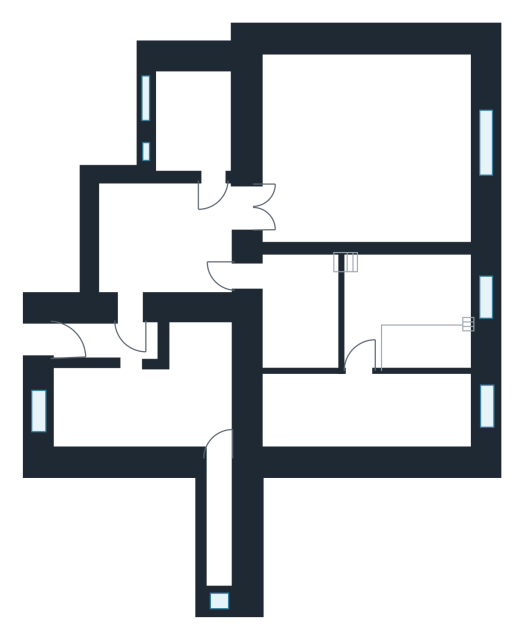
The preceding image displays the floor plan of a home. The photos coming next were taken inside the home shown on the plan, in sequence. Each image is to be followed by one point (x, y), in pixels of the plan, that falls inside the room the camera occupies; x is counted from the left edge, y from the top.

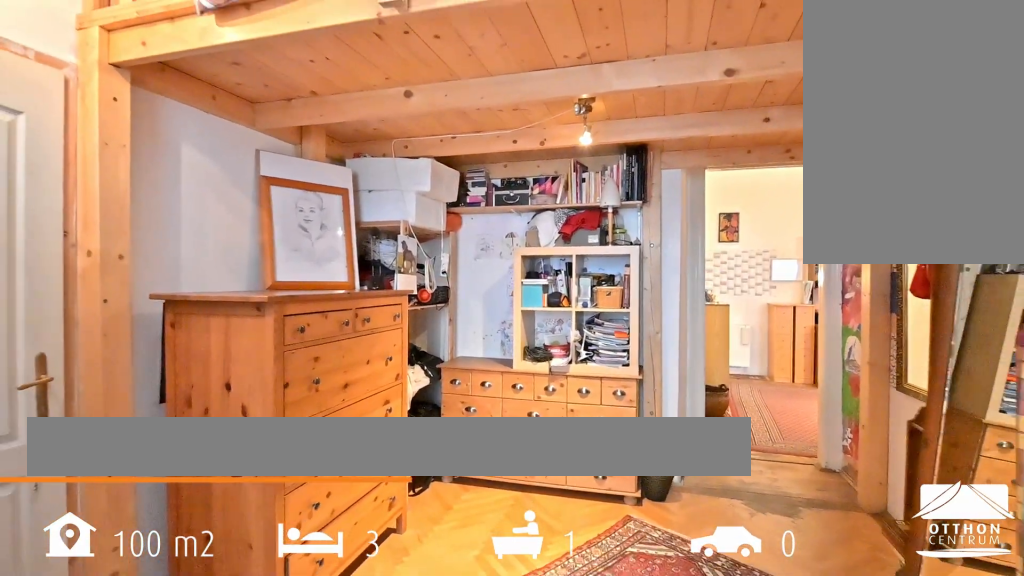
(352, 306)
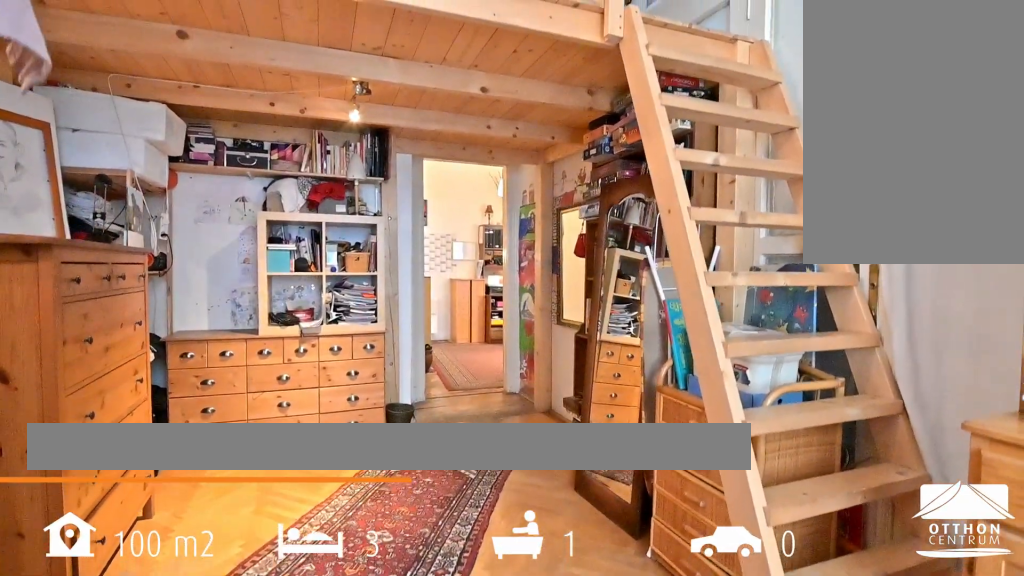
(352, 306)
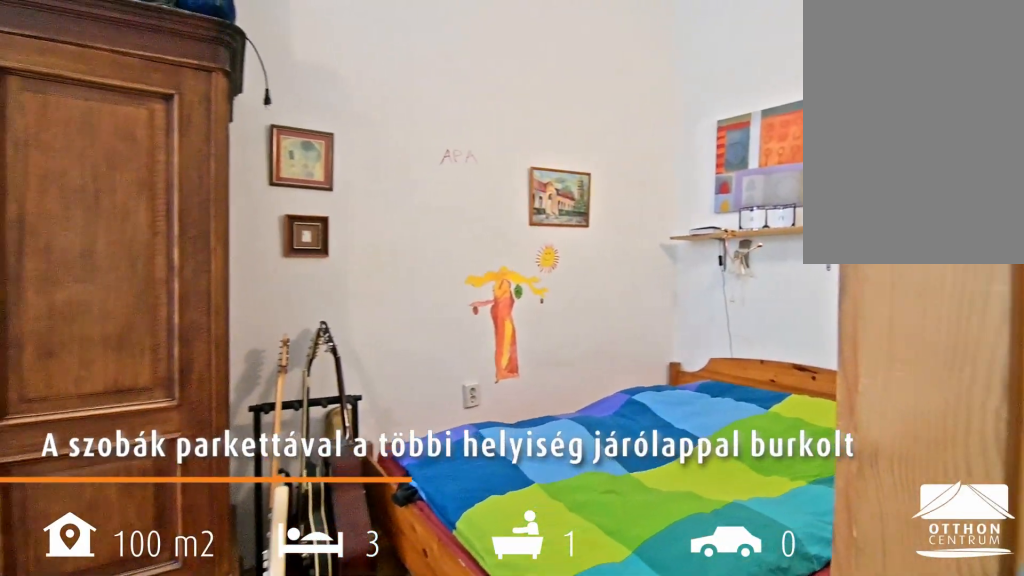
(365, 412)
